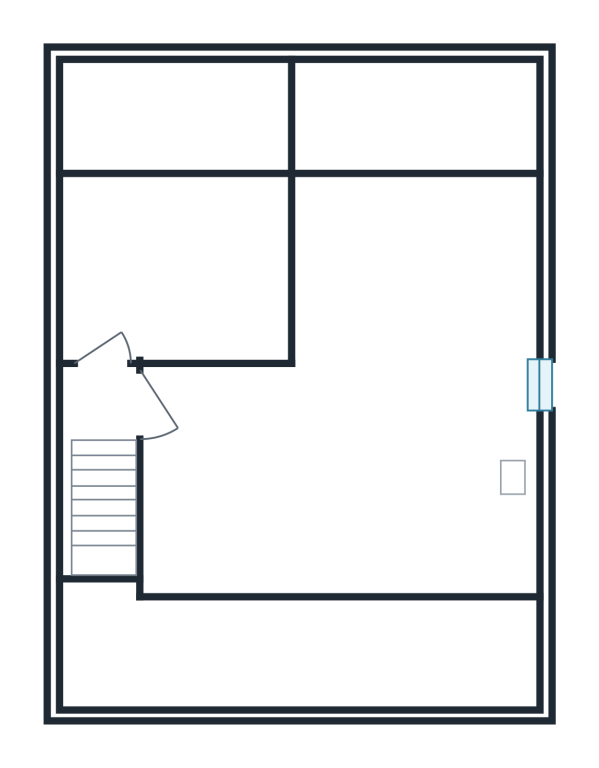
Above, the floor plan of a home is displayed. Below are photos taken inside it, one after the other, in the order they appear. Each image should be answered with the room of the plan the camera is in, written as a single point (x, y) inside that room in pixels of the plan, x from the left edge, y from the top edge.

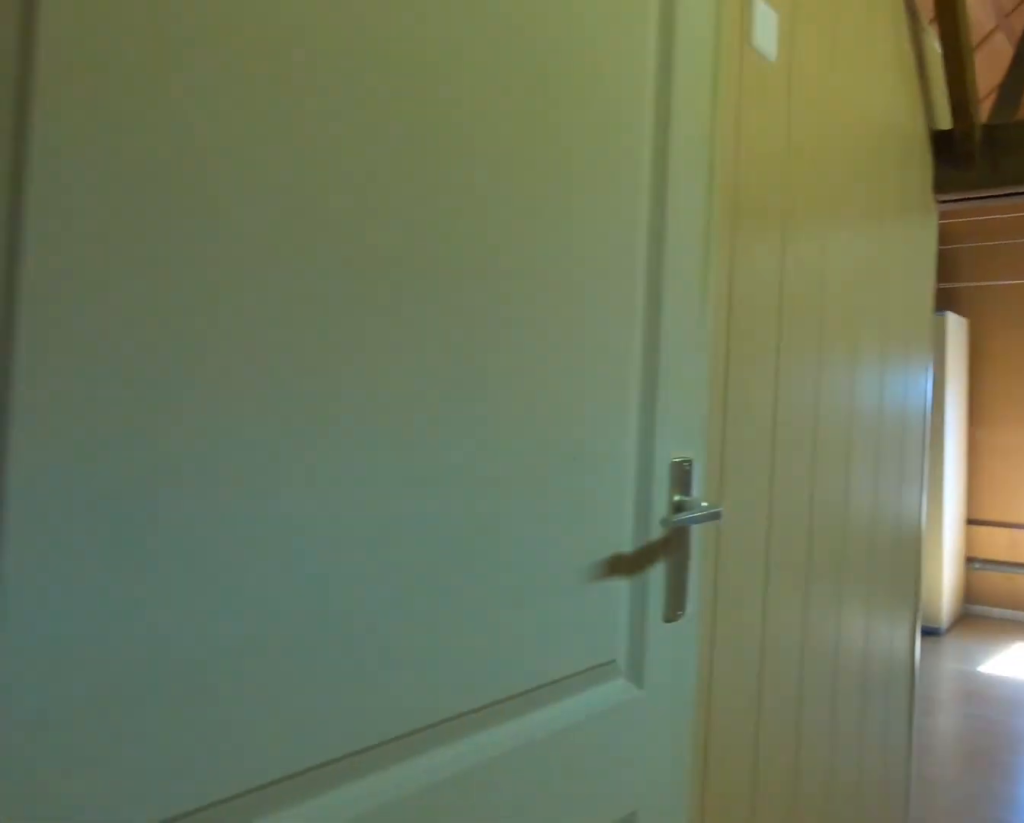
(103, 469)
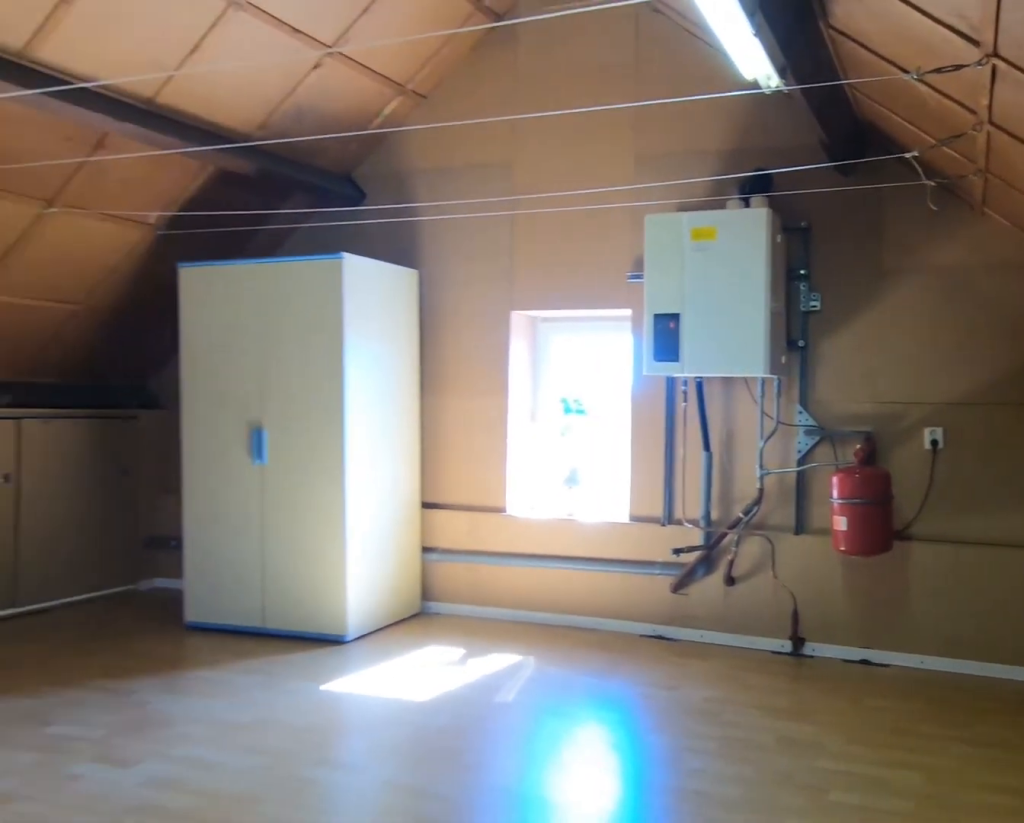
(336, 480)
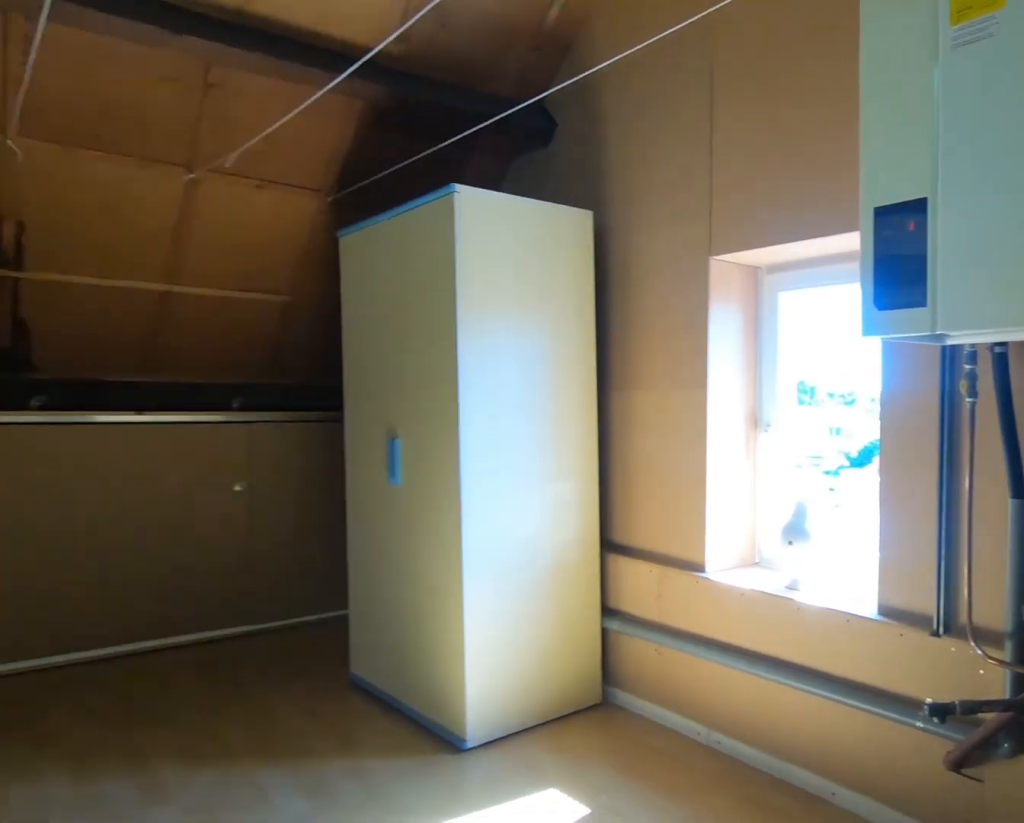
(336, 480)
